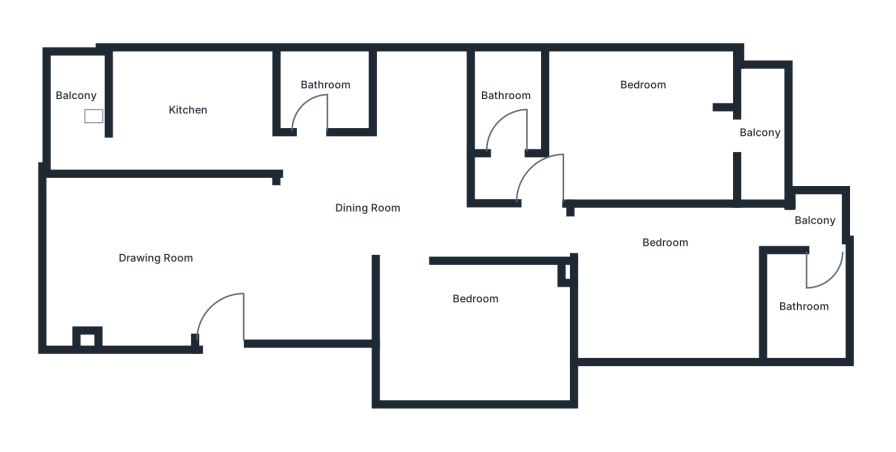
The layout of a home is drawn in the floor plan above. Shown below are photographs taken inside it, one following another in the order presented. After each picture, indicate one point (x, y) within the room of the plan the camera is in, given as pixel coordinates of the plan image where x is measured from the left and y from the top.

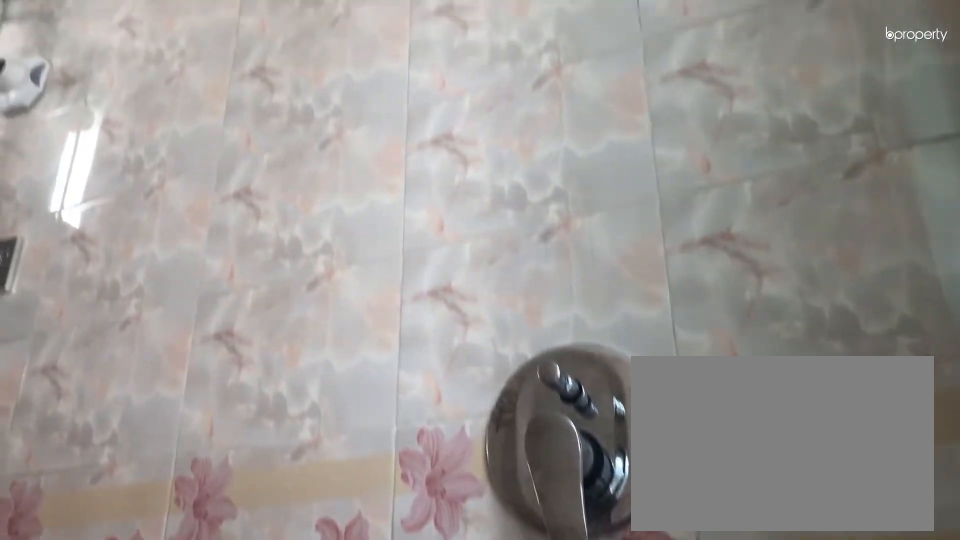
(803, 308)
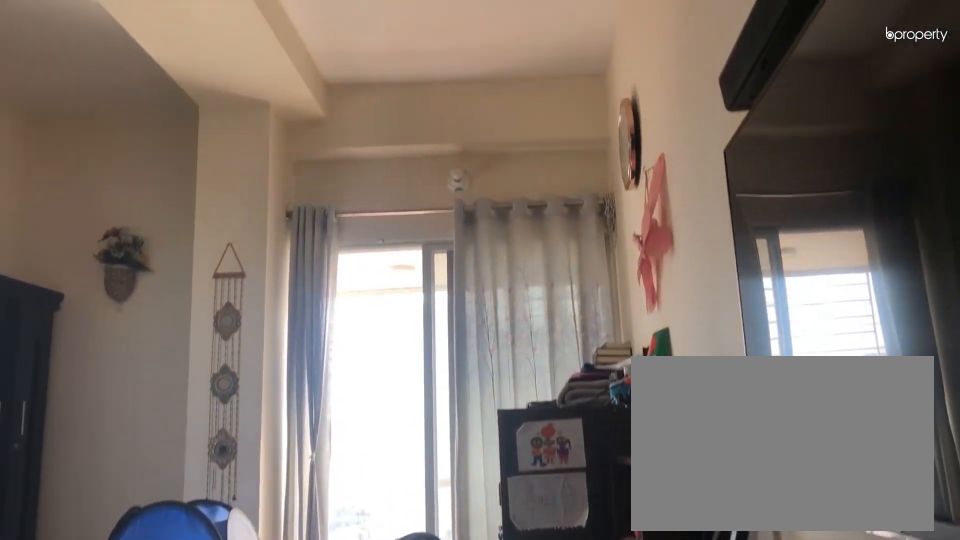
(642, 137)
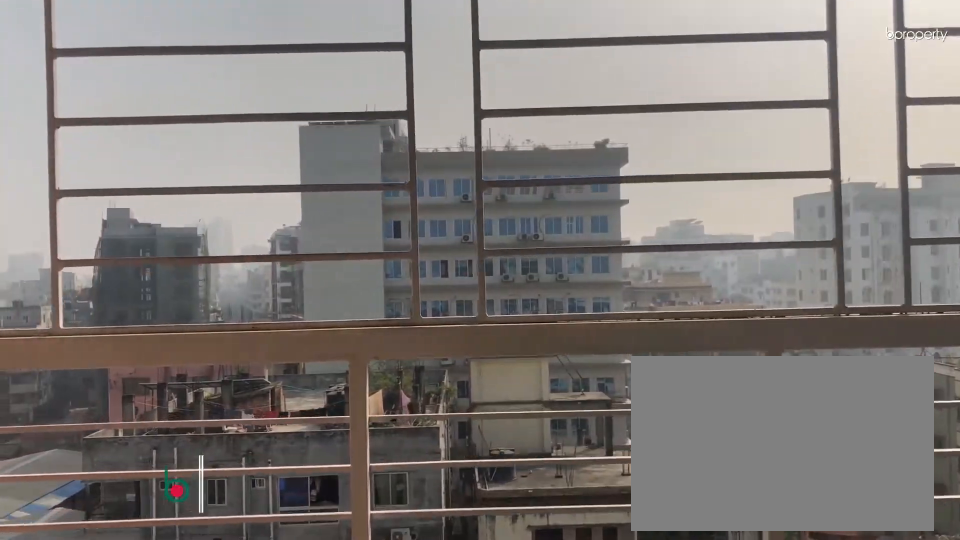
(760, 134)
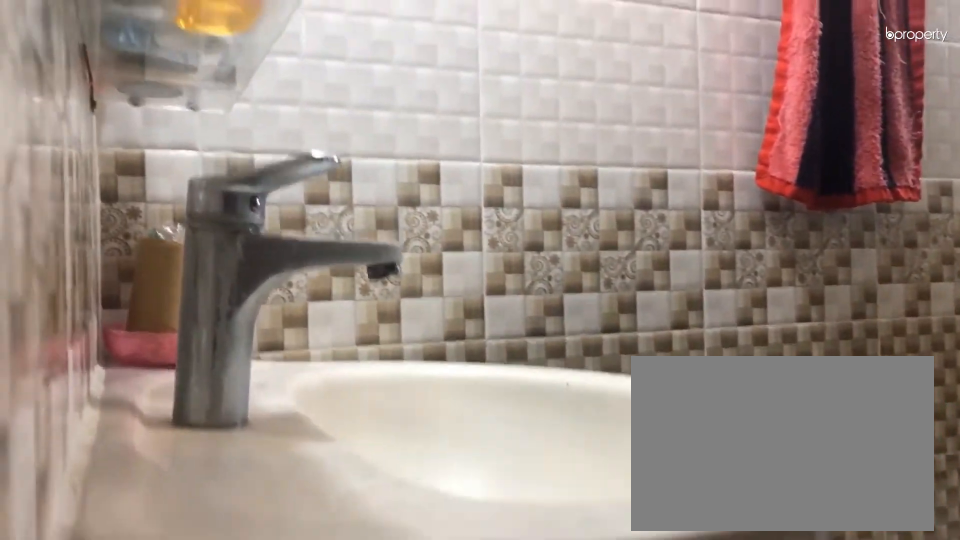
(504, 98)
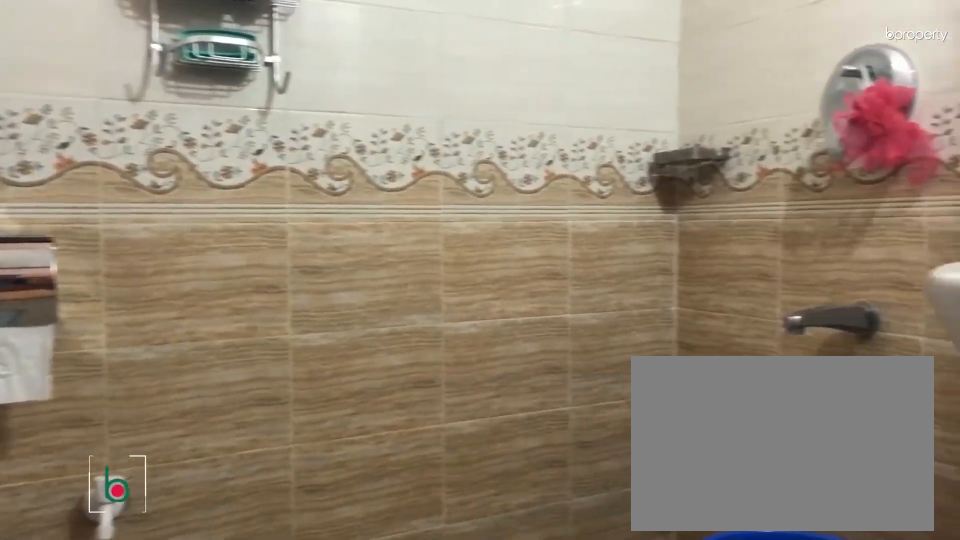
(327, 88)
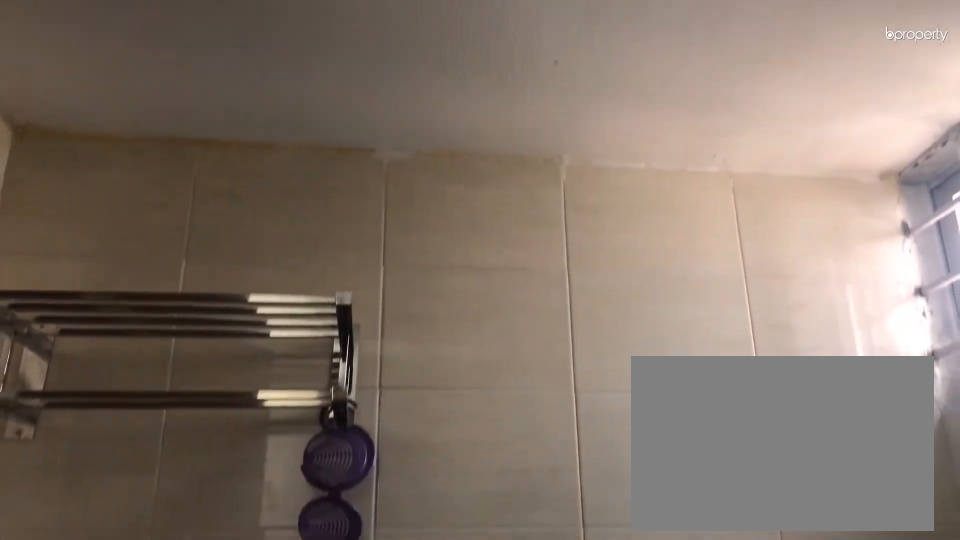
(327, 88)
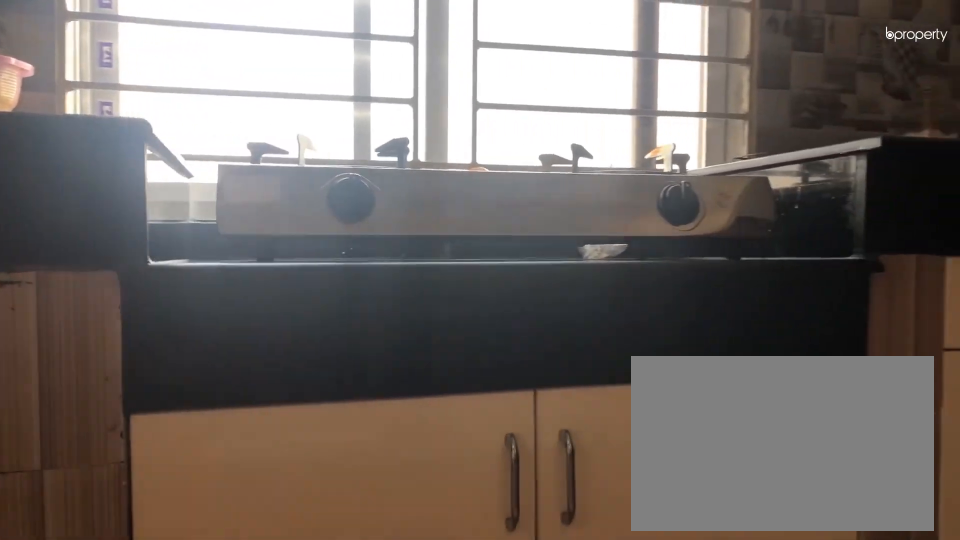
(189, 111)
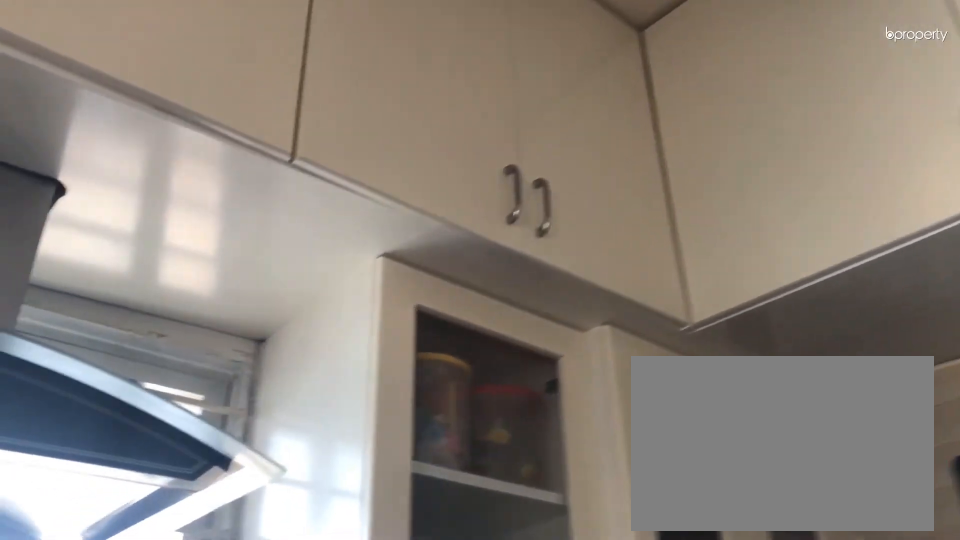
(189, 111)
